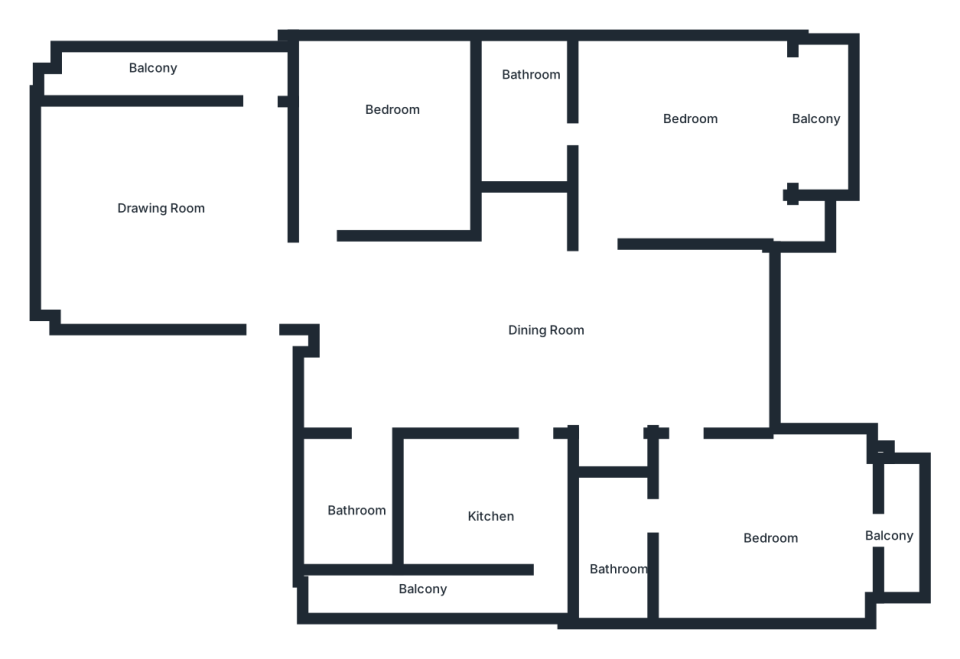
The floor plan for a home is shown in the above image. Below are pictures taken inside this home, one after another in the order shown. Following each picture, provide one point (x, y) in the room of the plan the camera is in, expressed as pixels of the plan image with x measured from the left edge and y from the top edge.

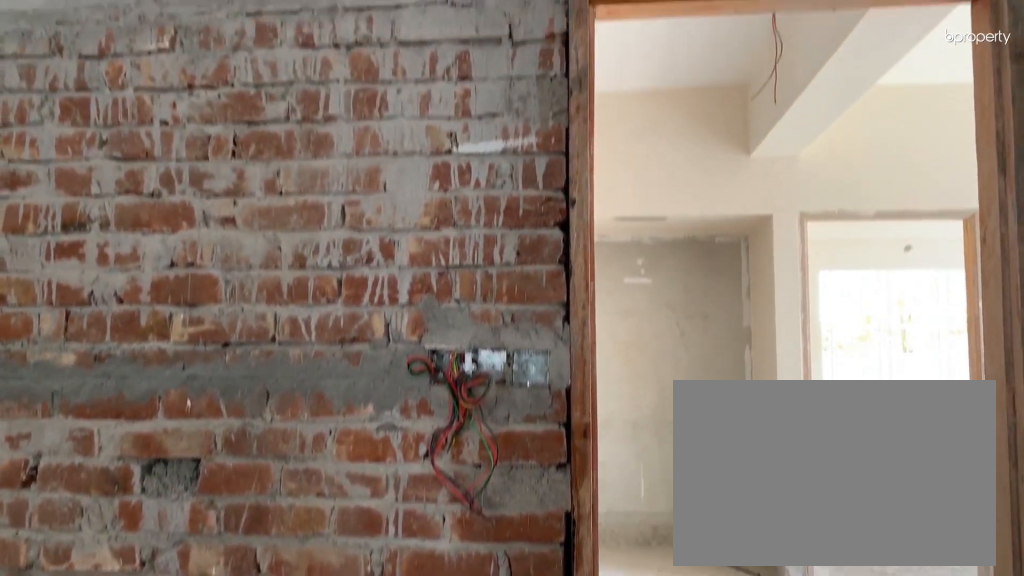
(488, 501)
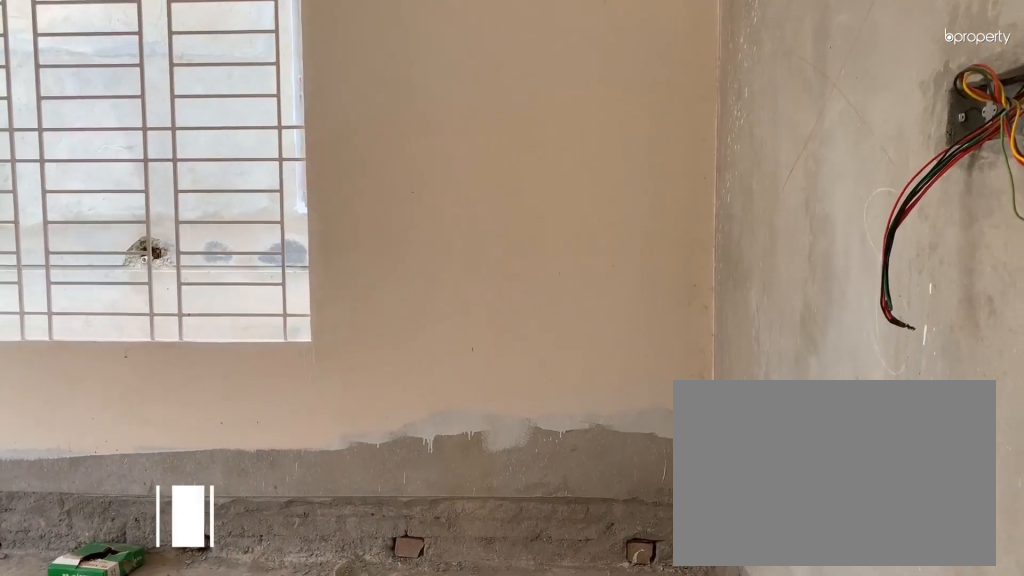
(768, 540)
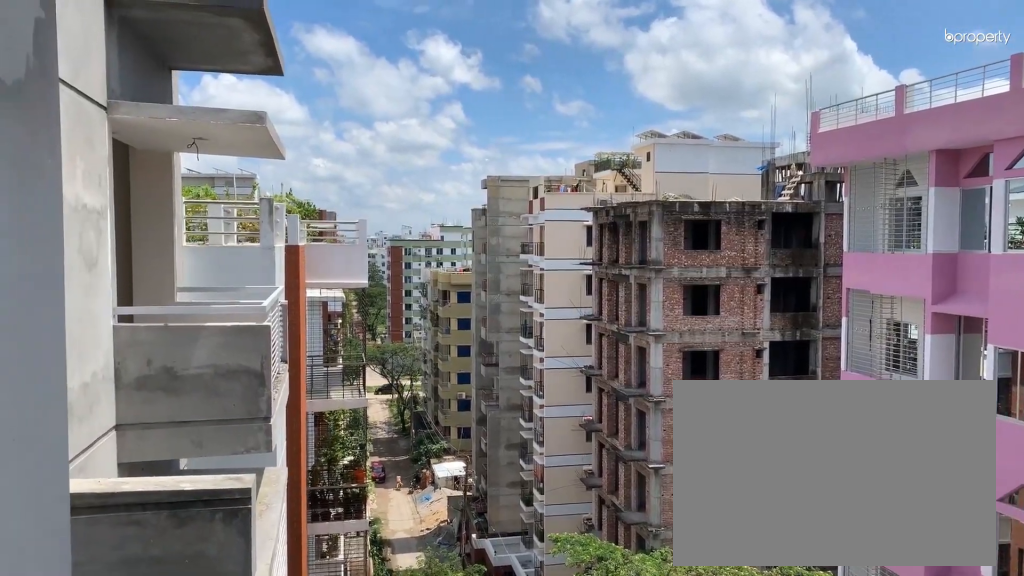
(901, 536)
